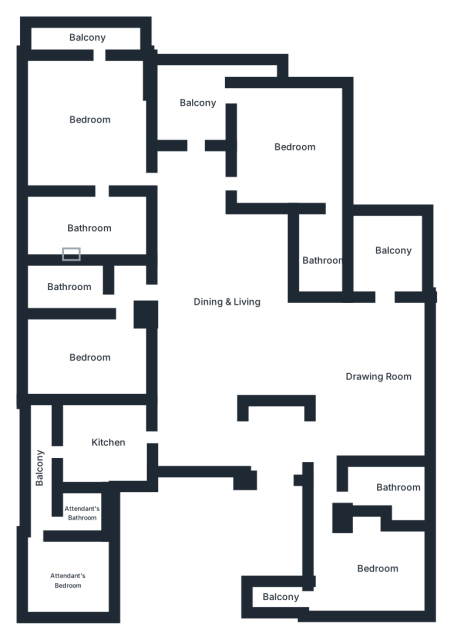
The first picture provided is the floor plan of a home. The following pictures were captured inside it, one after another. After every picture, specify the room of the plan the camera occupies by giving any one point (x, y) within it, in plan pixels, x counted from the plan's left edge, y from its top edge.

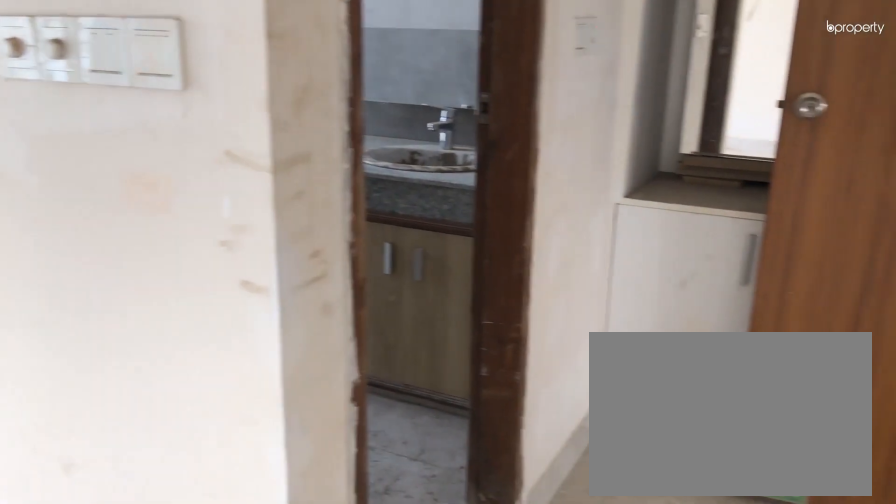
(84, 356)
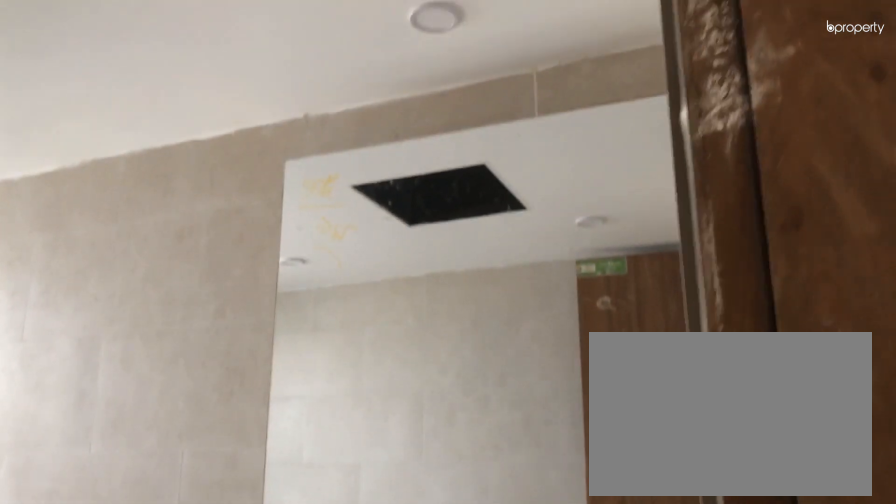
(65, 286)
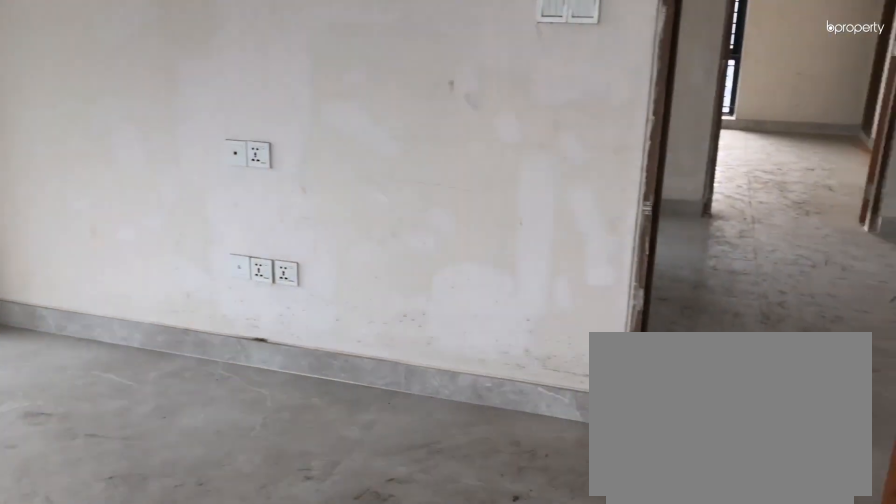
(87, 116)
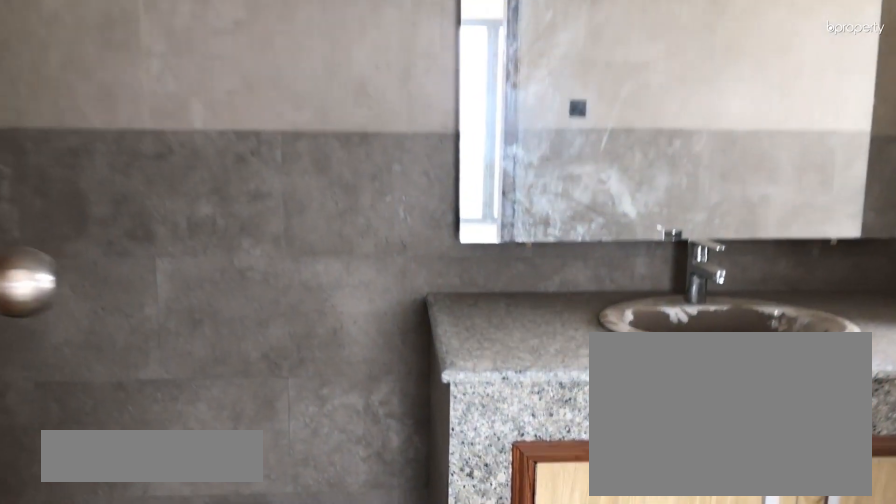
(88, 224)
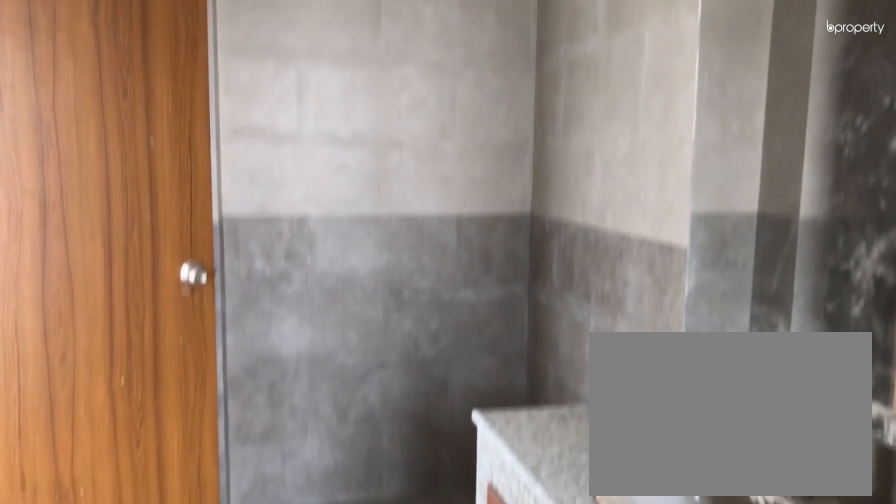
(88, 224)
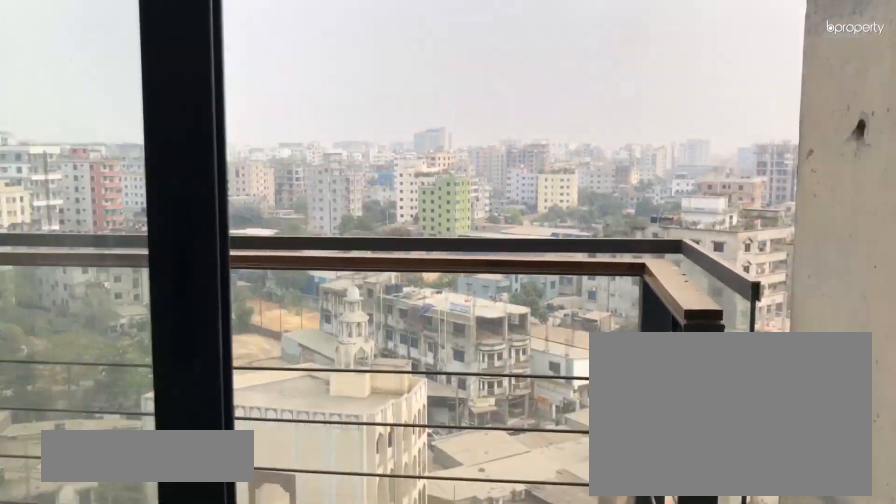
(79, 34)
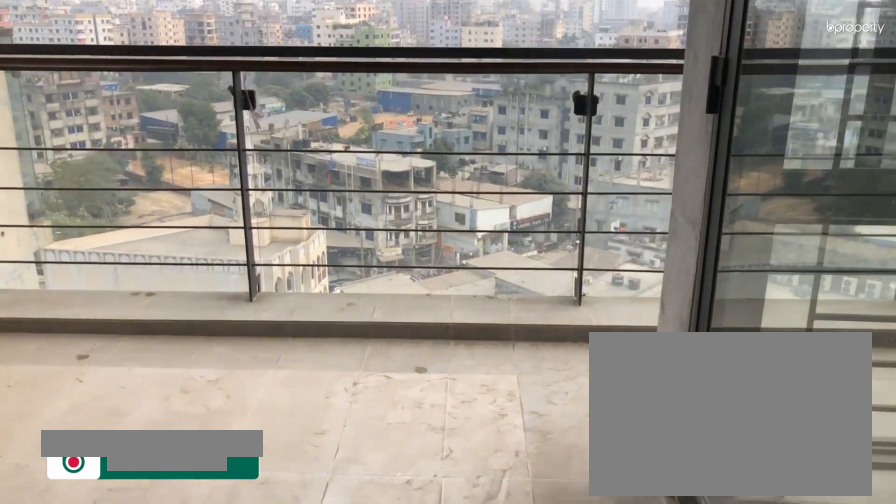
(194, 96)
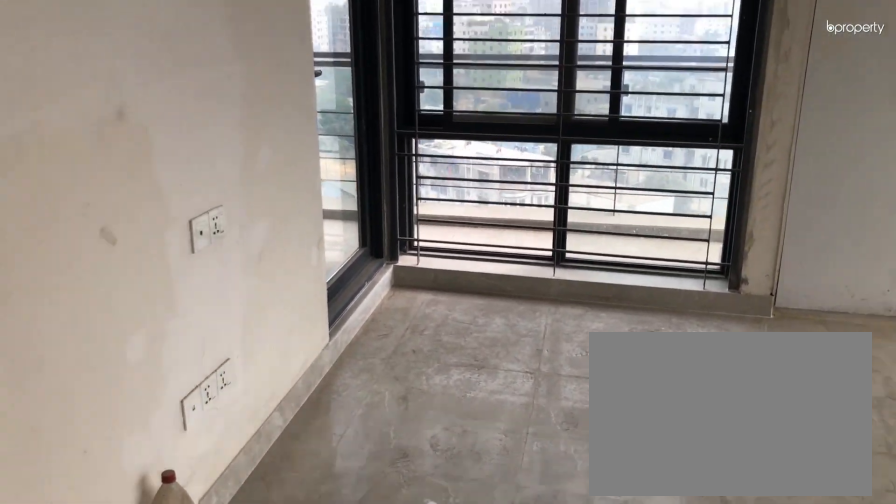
(288, 142)
